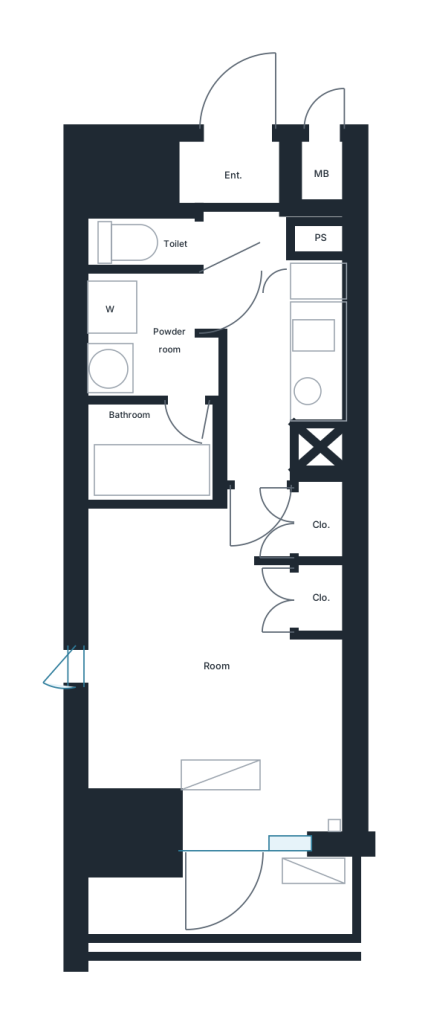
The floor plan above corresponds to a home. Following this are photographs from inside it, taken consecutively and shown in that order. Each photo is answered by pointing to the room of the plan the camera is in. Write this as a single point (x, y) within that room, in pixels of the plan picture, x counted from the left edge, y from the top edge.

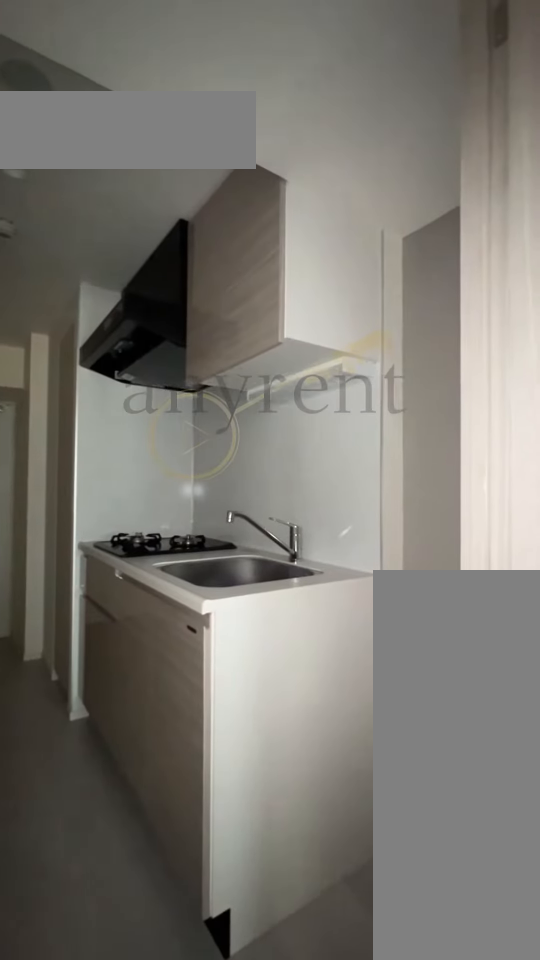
(319, 362)
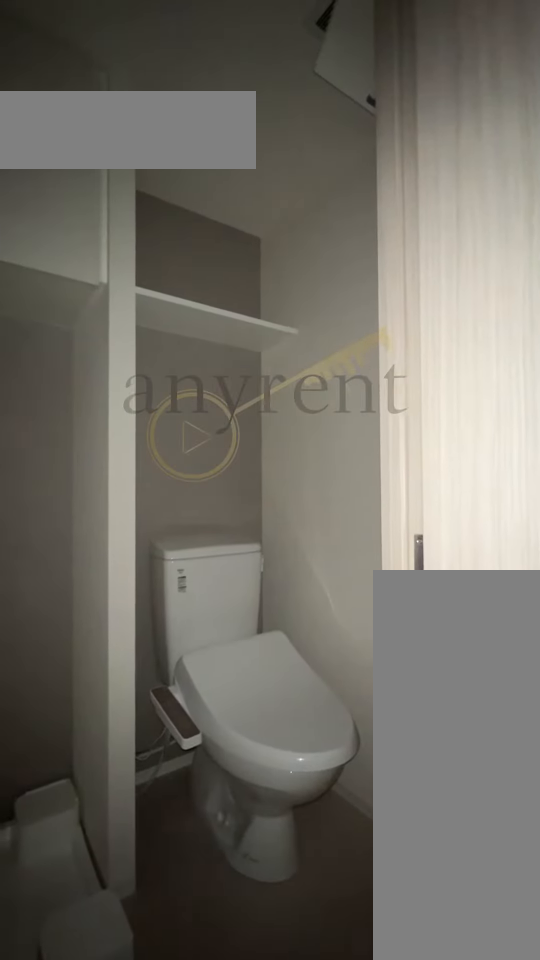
(123, 306)
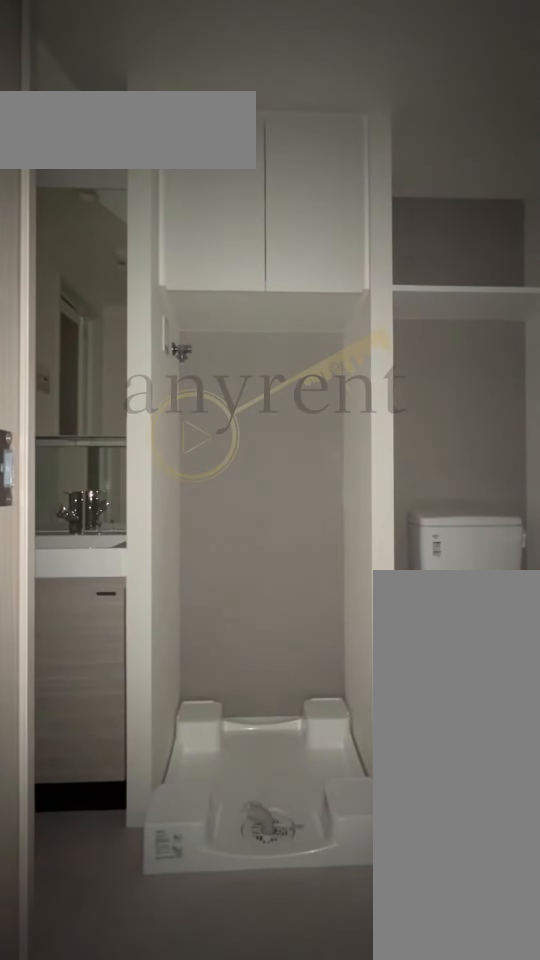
(123, 306)
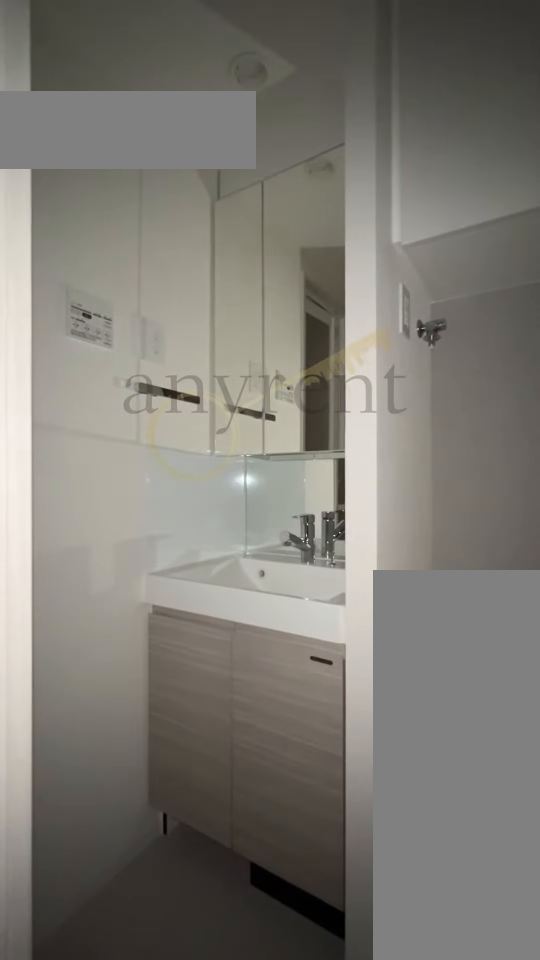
(109, 368)
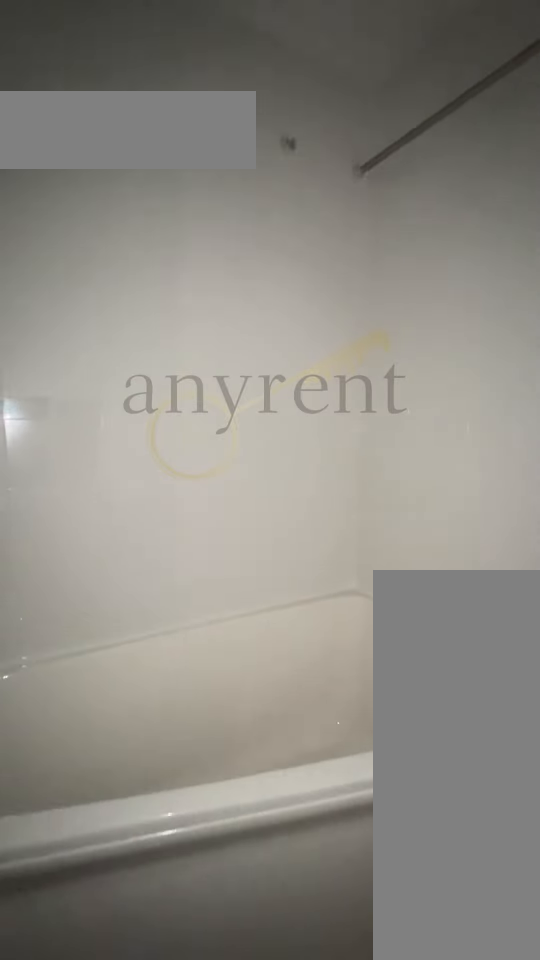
(151, 450)
